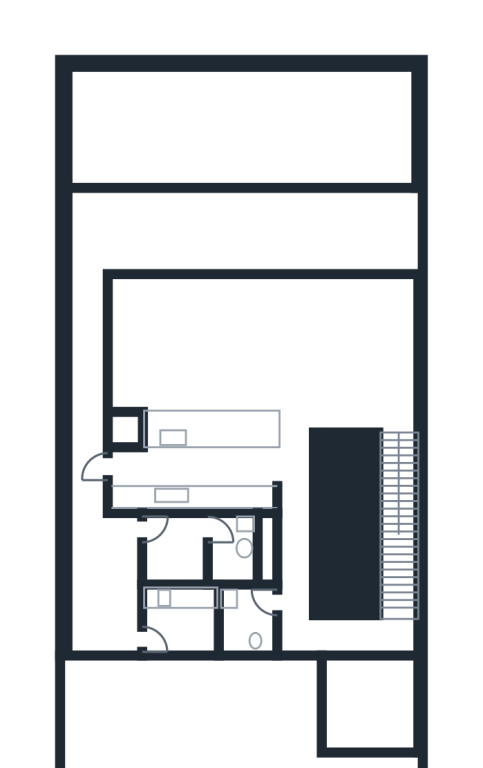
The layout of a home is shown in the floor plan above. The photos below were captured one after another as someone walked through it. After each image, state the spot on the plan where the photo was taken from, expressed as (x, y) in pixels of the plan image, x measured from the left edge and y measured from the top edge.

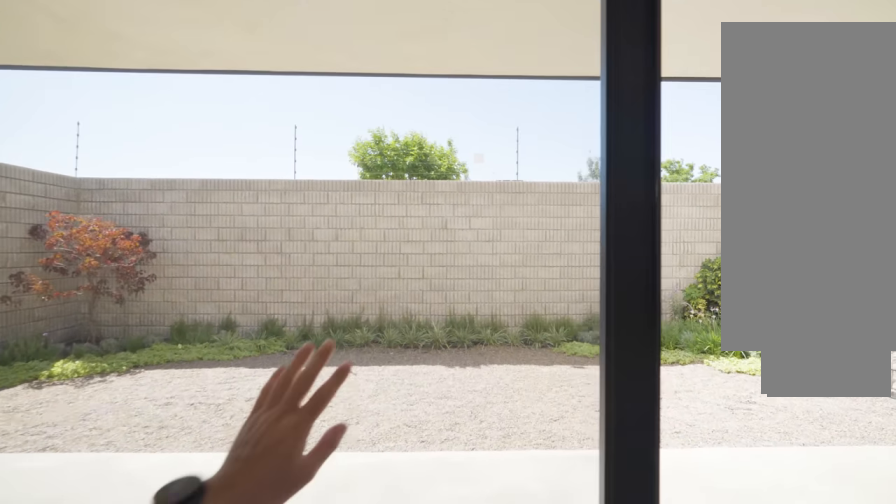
(227, 342)
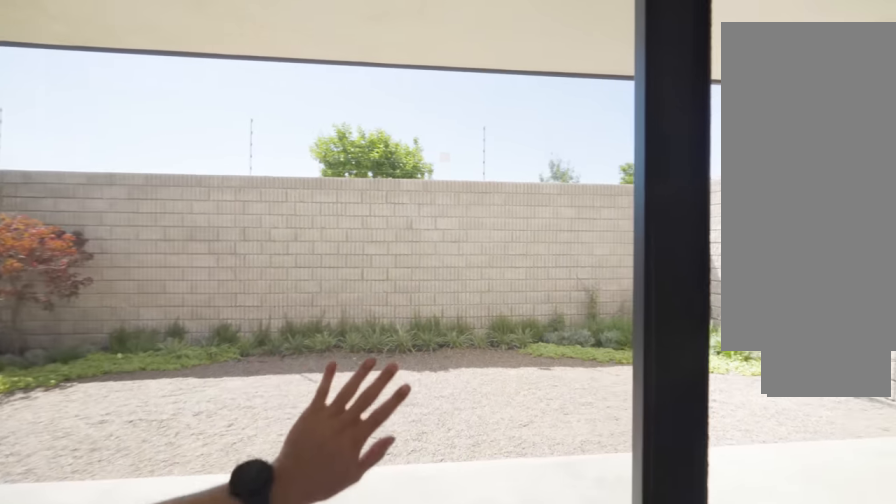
(217, 326)
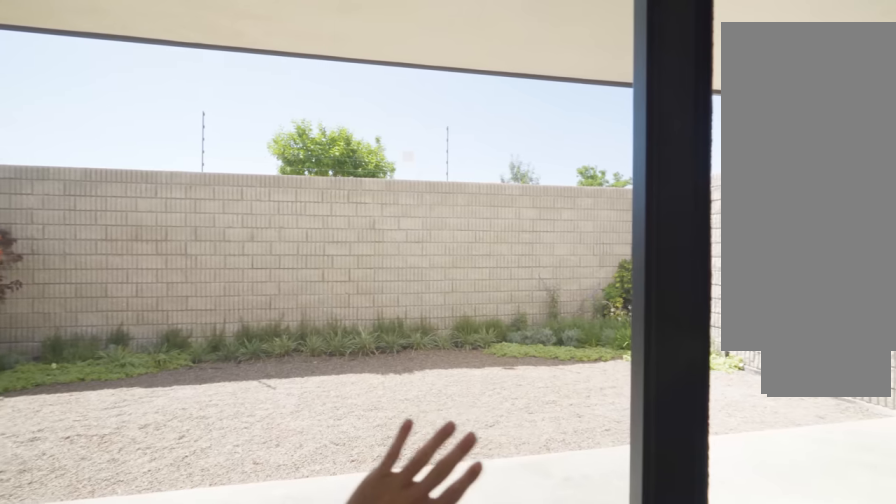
(207, 298)
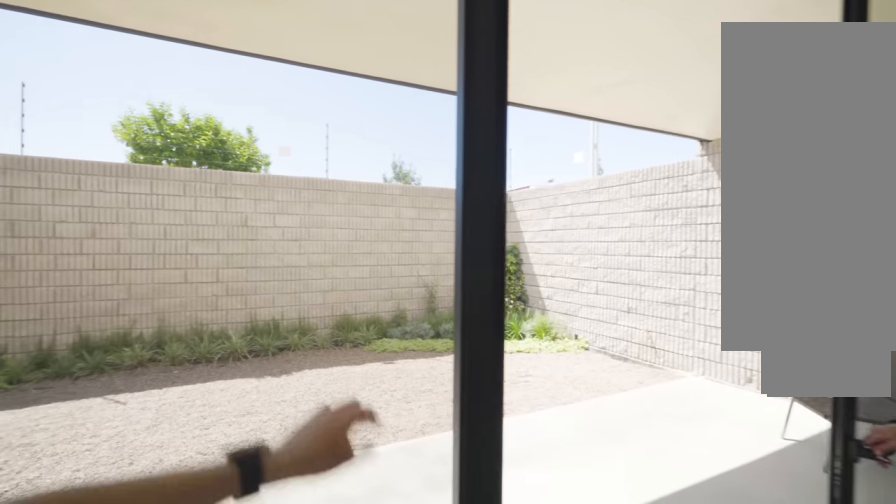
(207, 298)
